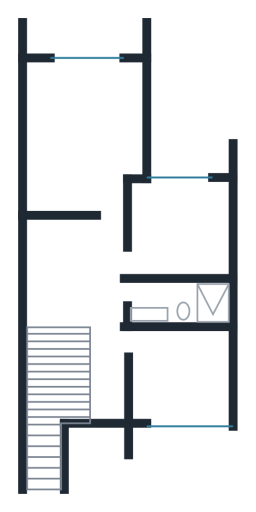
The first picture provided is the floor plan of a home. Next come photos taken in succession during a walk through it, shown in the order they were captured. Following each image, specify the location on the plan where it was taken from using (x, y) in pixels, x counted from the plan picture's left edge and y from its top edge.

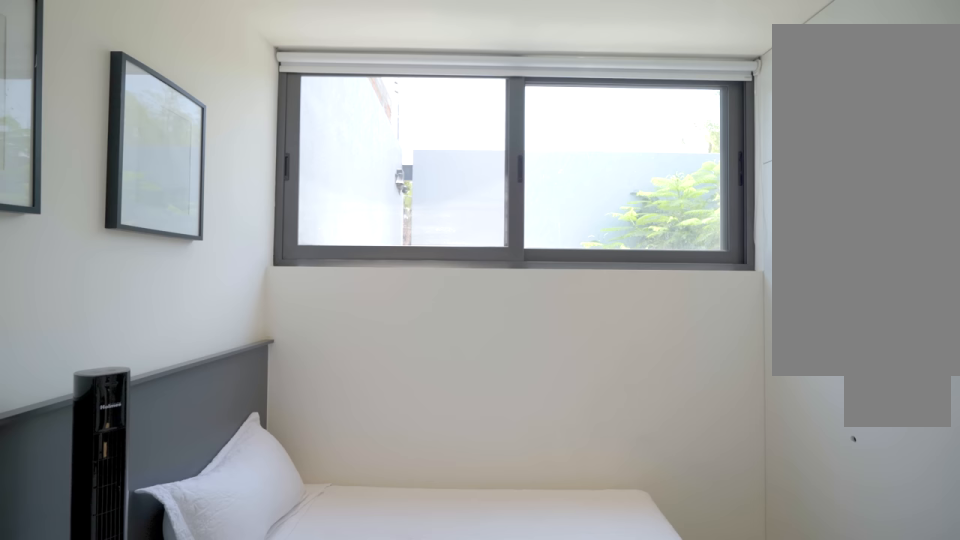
(154, 387)
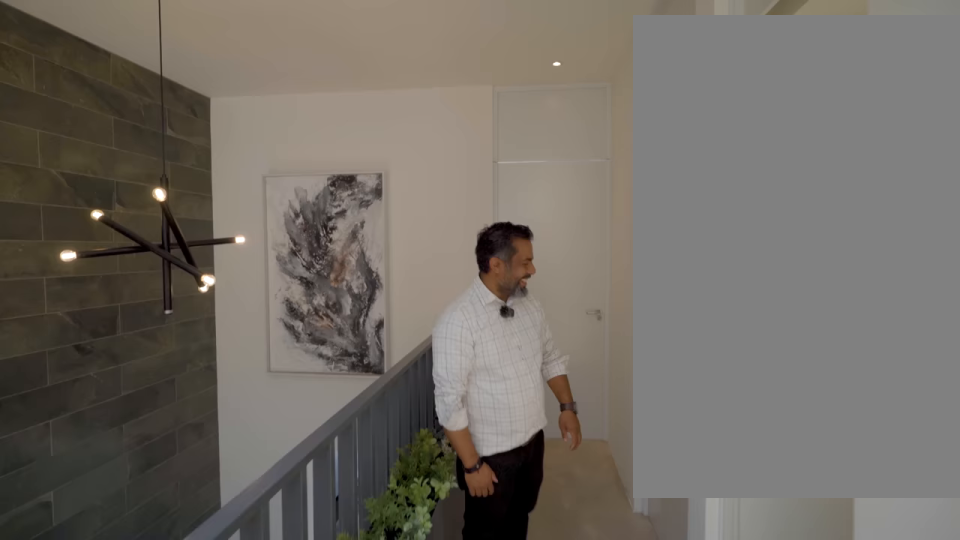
(110, 287)
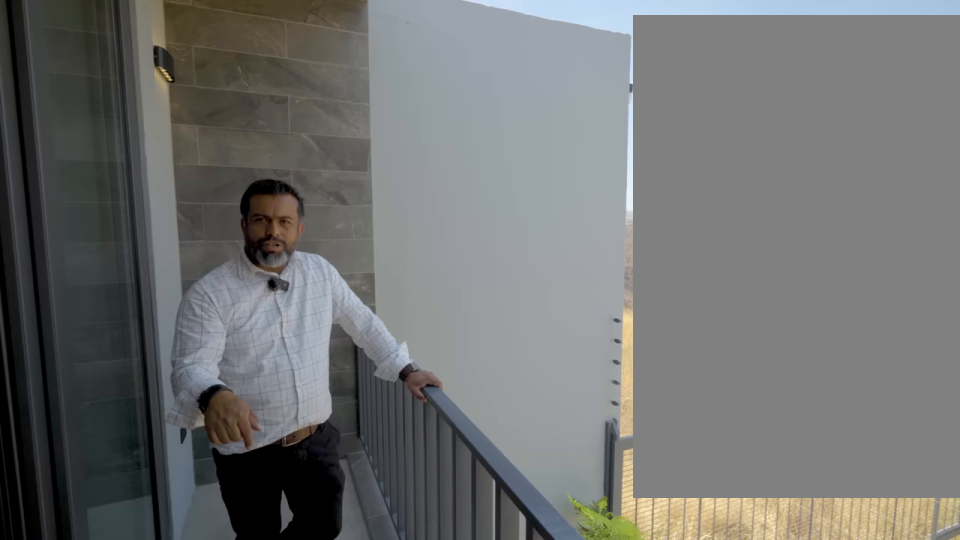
(96, 43)
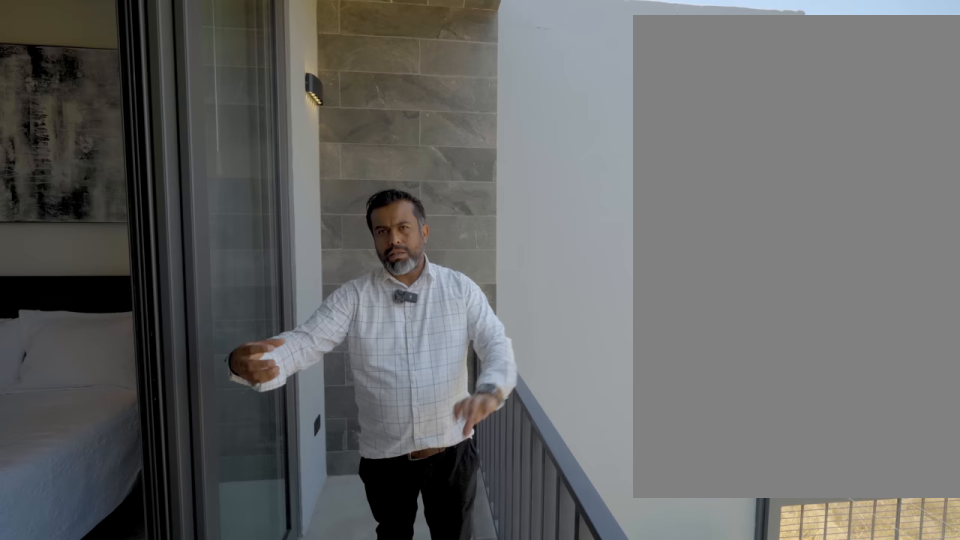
(96, 43)
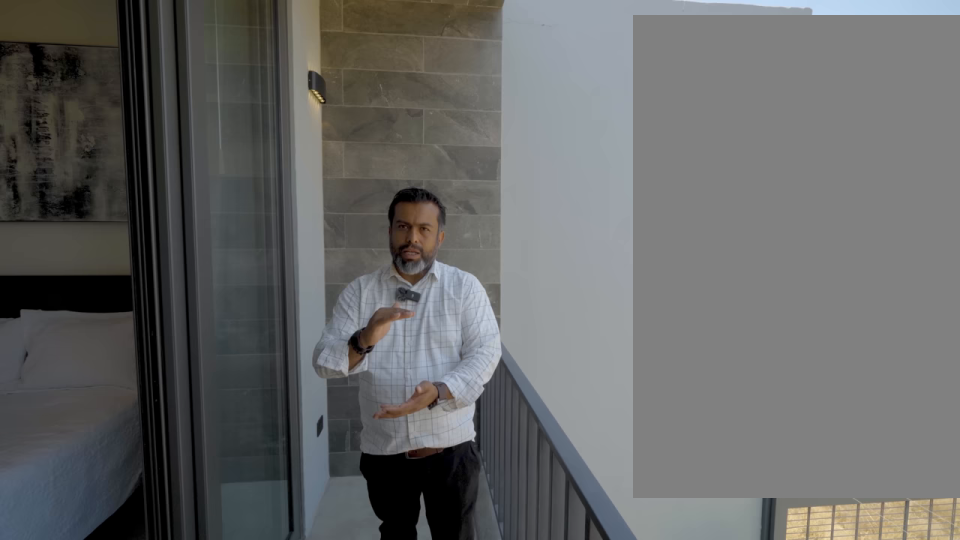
(96, 43)
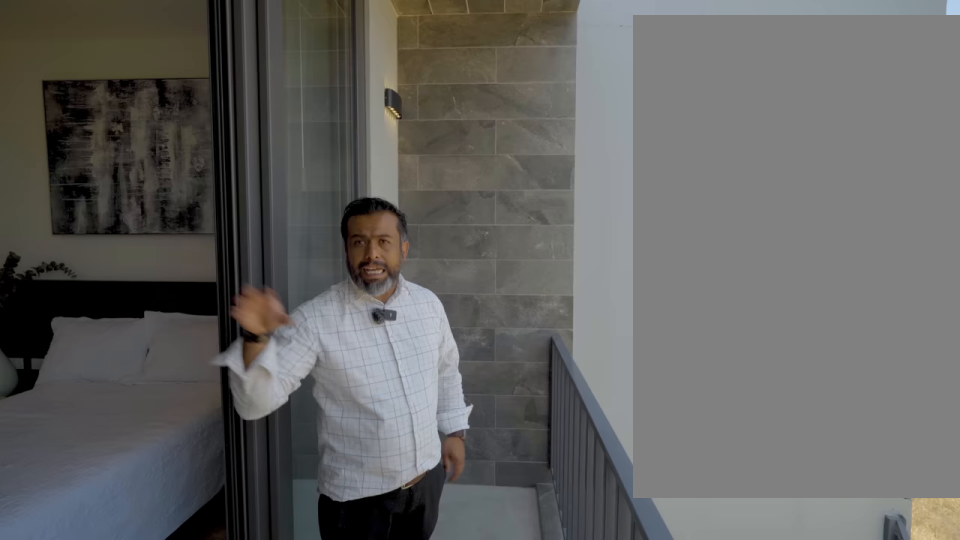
(97, 43)
